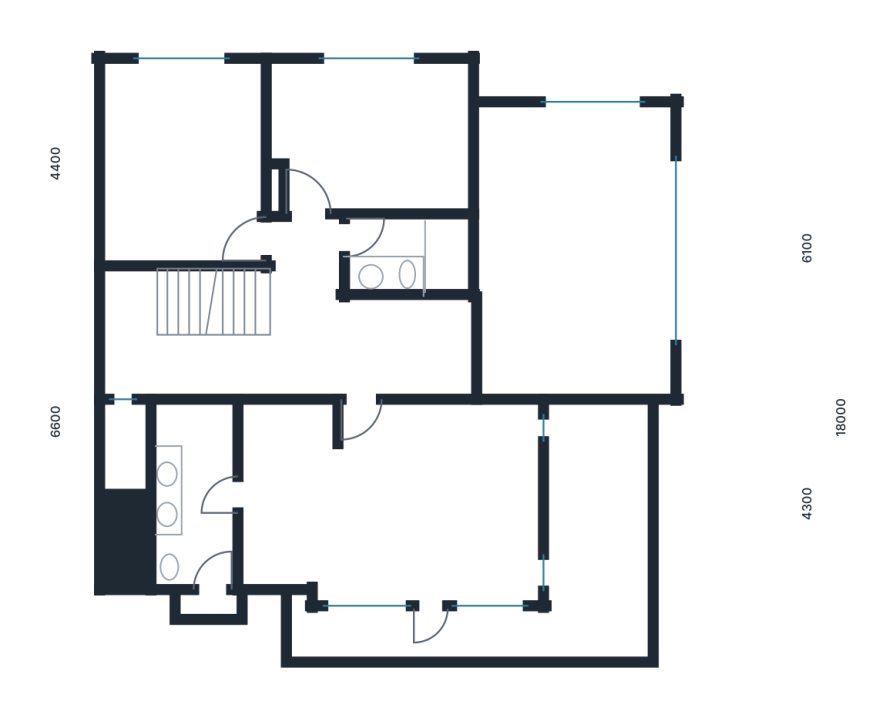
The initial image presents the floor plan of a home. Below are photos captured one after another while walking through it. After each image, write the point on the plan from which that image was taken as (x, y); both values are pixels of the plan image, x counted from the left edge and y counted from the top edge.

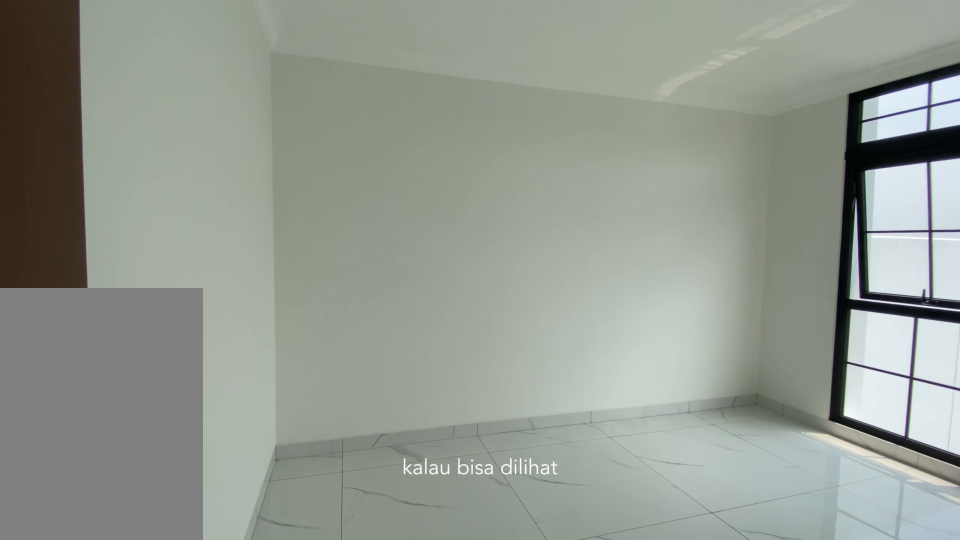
(181, 156)
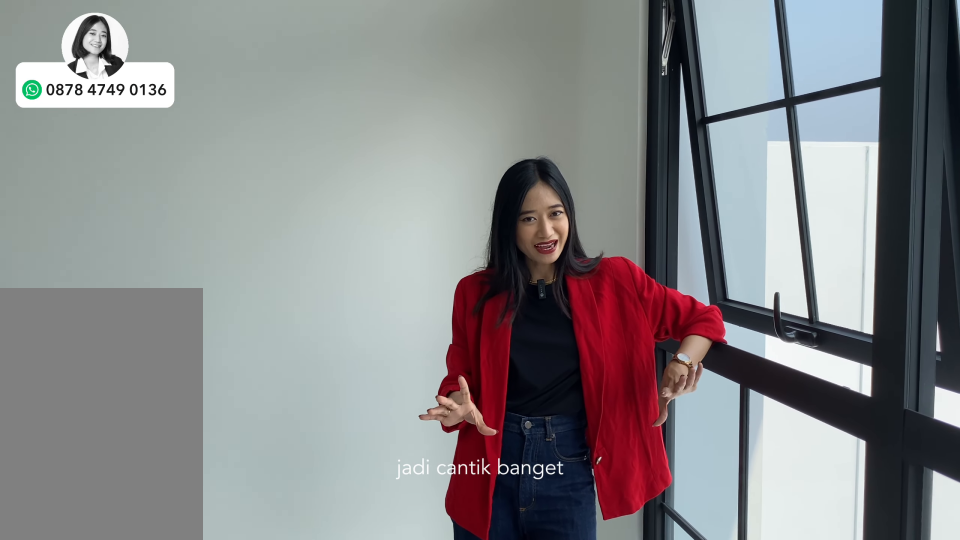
(180, 156)
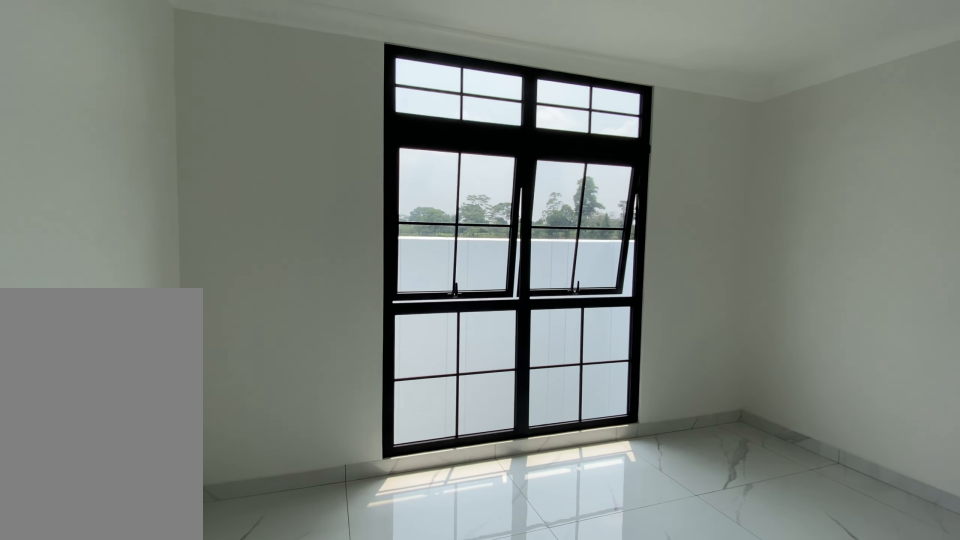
(385, 136)
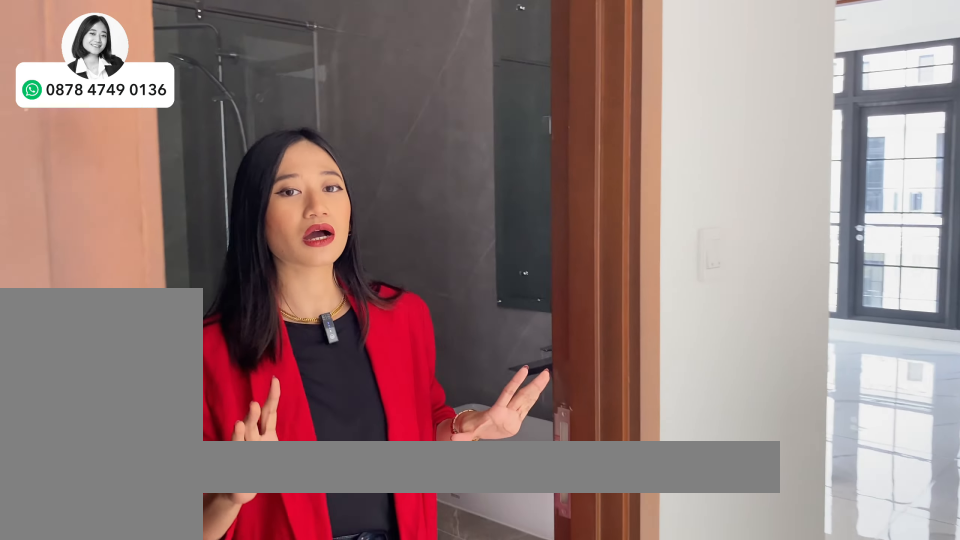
(426, 262)
